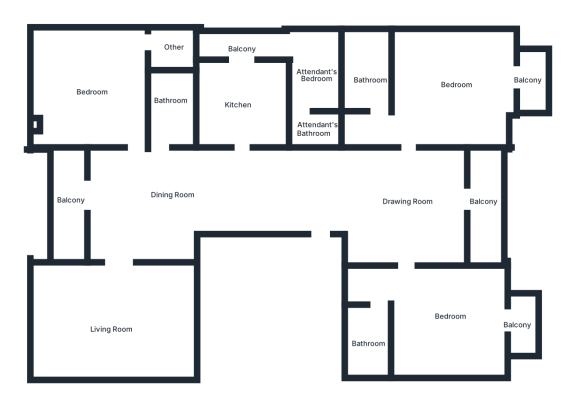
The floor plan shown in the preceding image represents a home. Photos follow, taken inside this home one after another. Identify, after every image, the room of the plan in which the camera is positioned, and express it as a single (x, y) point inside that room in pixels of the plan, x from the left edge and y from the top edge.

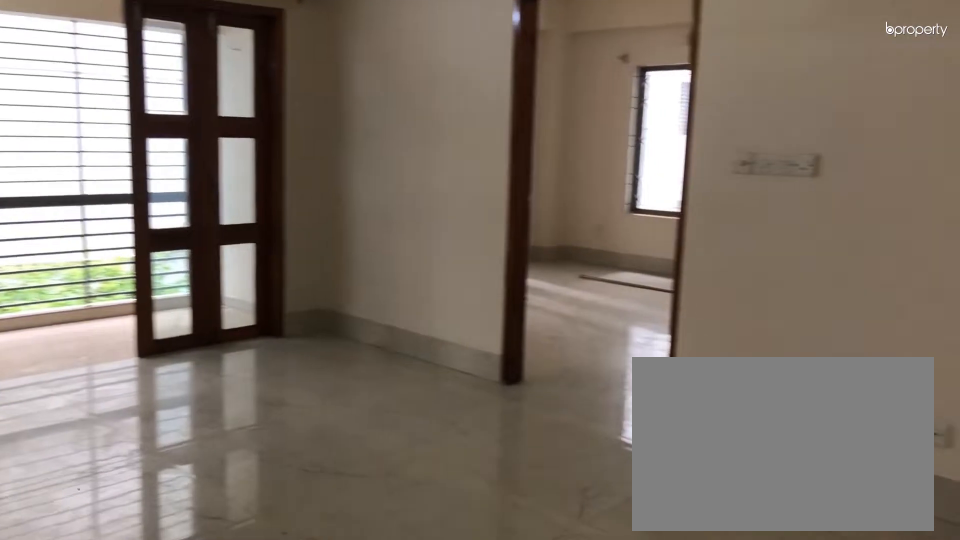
(392, 196)
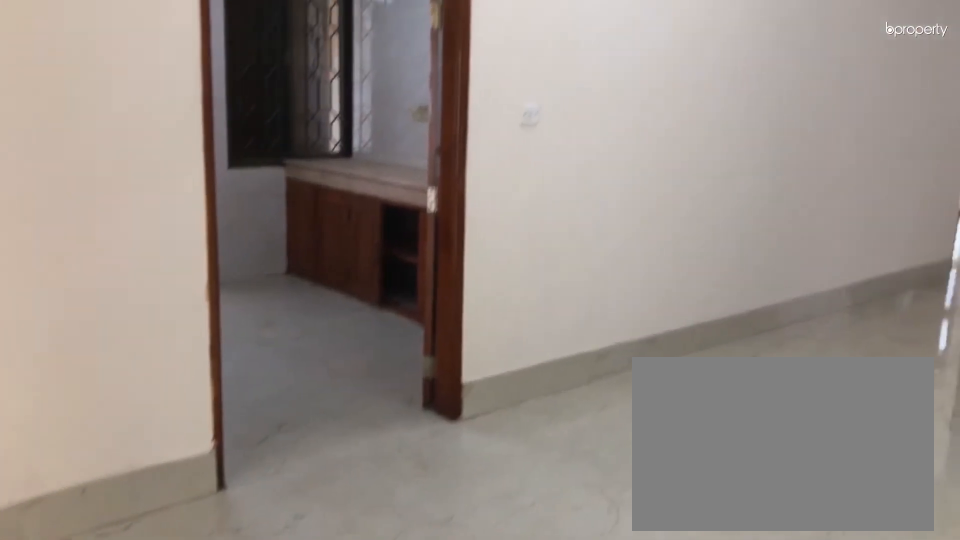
(133, 206)
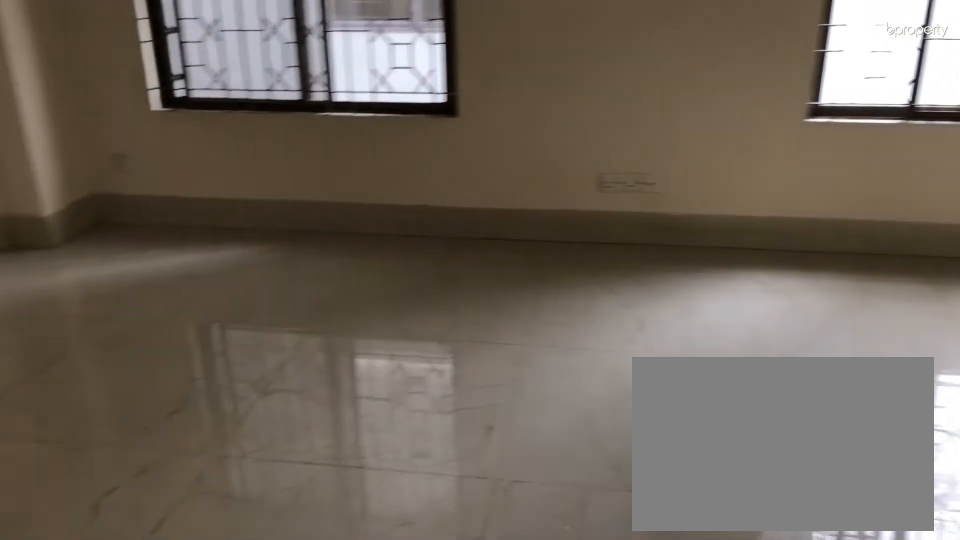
(116, 315)
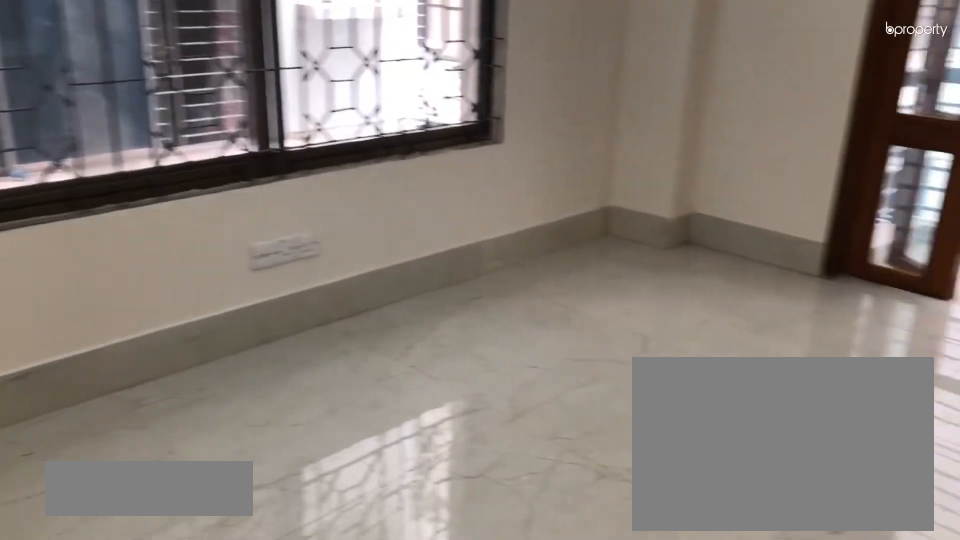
(459, 83)
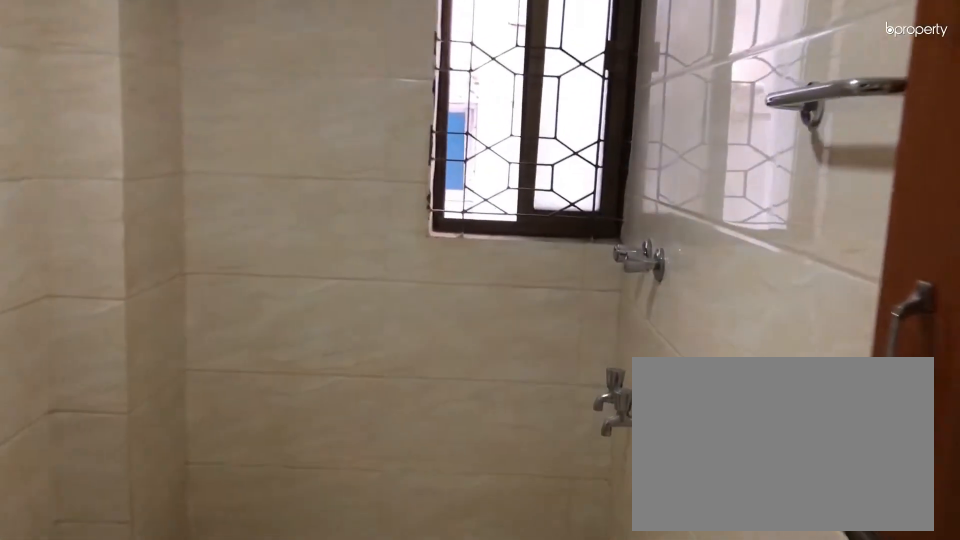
(369, 79)
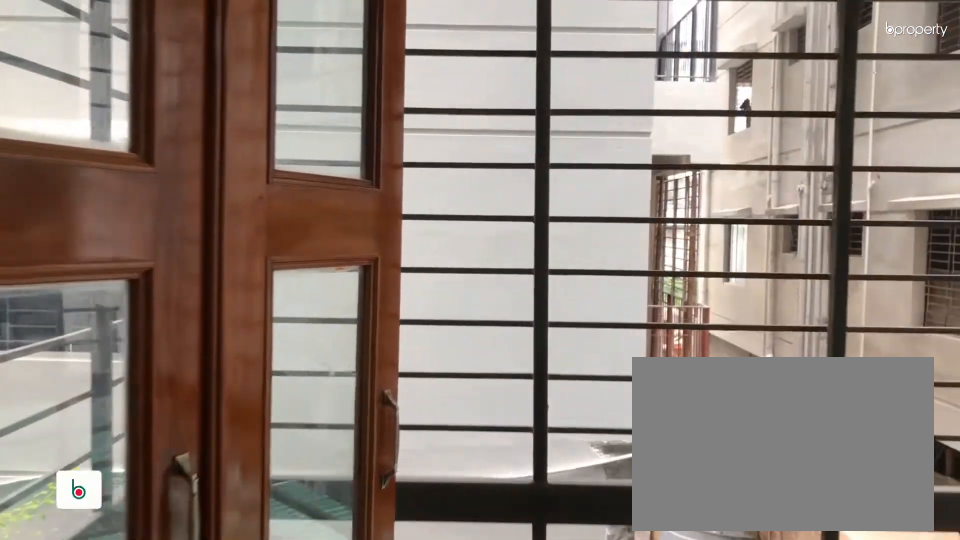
(516, 320)
